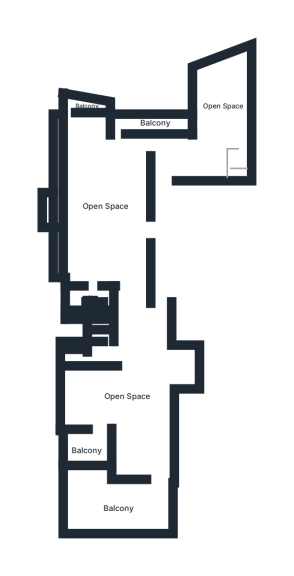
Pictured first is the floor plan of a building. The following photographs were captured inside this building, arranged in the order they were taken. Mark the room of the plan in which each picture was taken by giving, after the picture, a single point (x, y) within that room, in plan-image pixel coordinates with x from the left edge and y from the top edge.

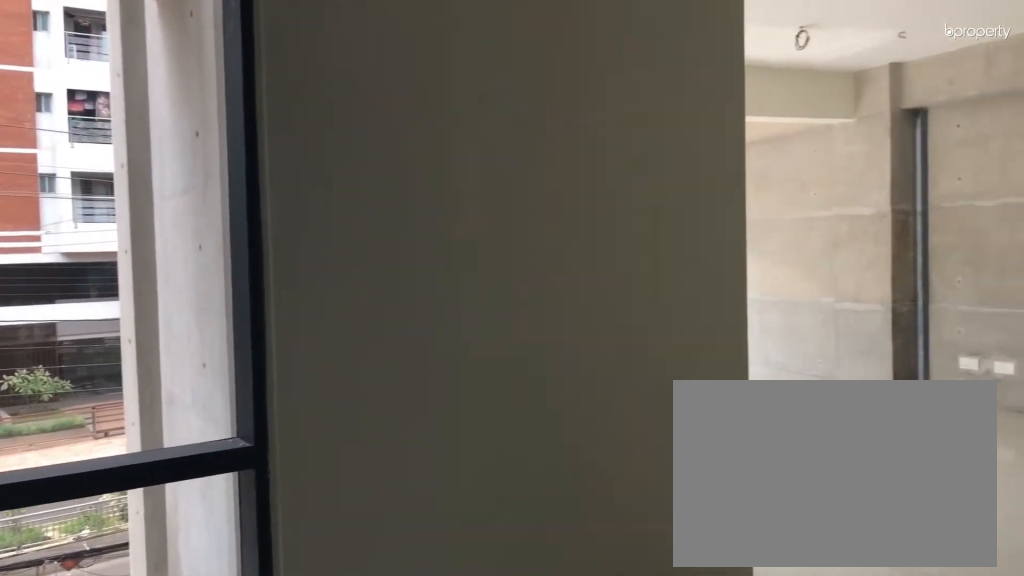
(197, 156)
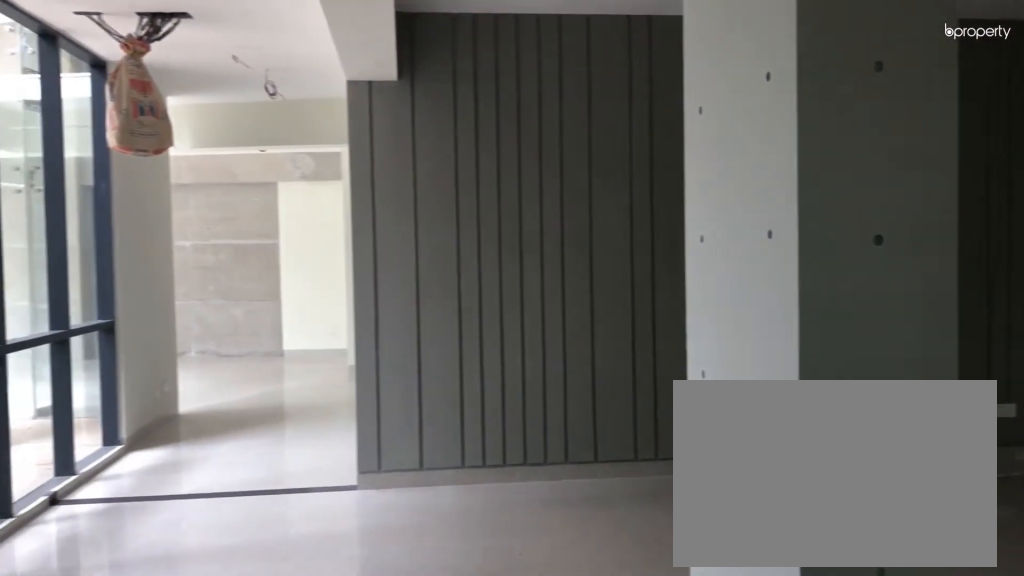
(110, 211)
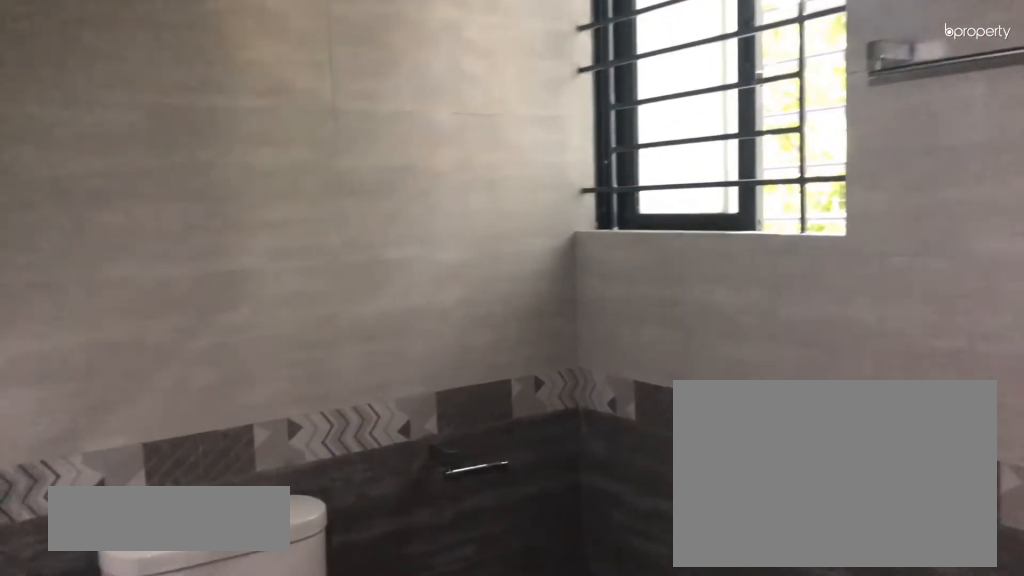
(75, 307)
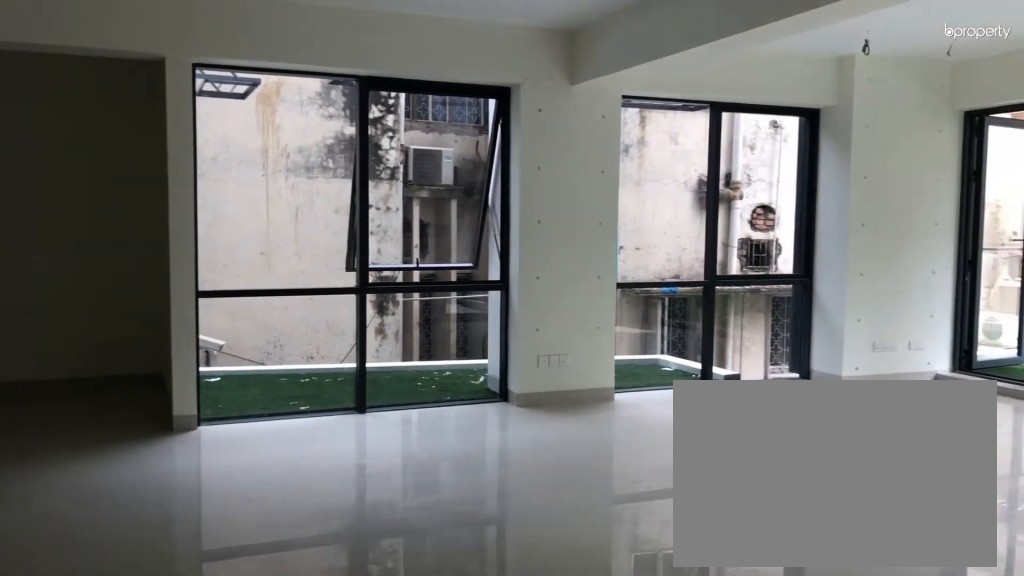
(124, 393)
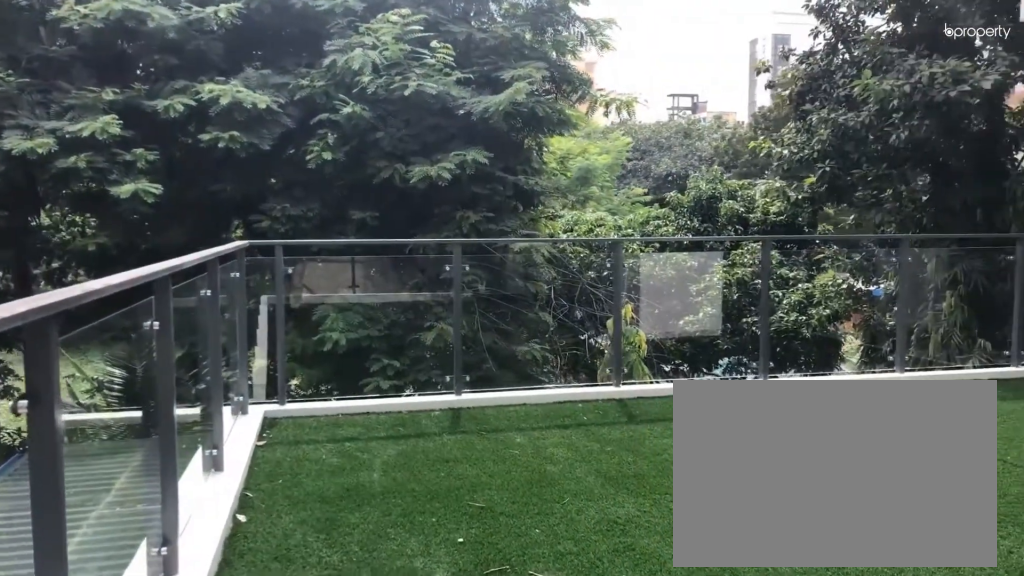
(113, 512)
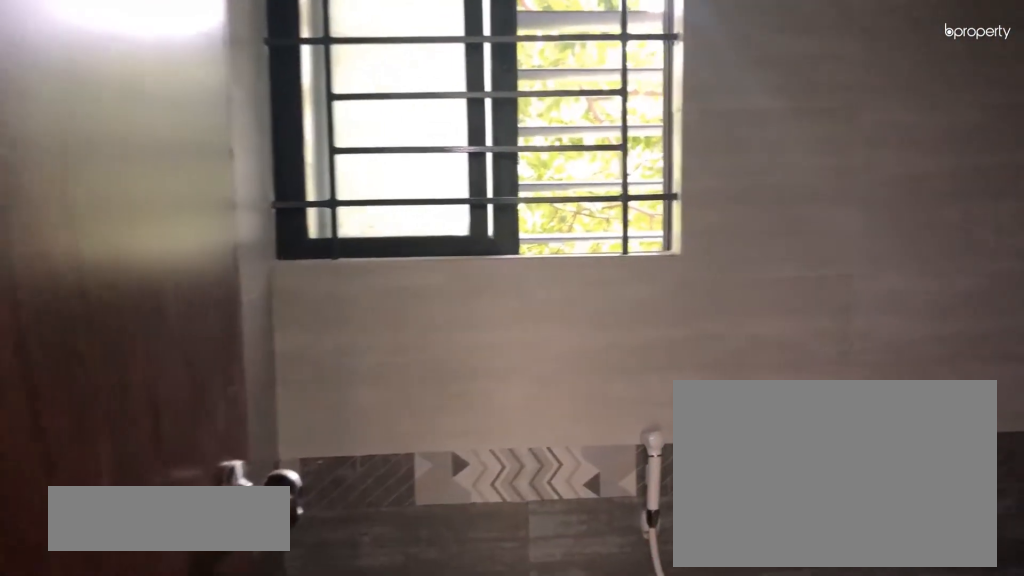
(74, 352)
